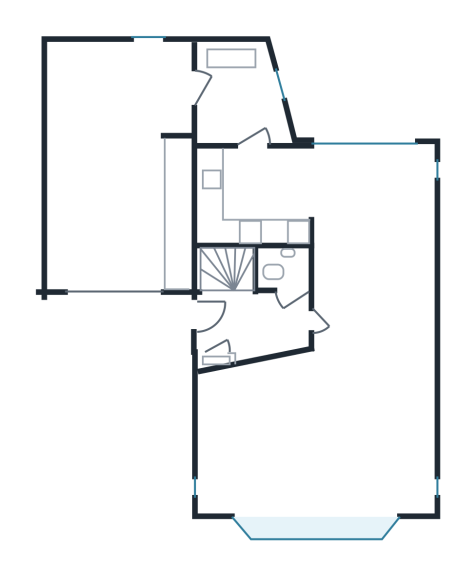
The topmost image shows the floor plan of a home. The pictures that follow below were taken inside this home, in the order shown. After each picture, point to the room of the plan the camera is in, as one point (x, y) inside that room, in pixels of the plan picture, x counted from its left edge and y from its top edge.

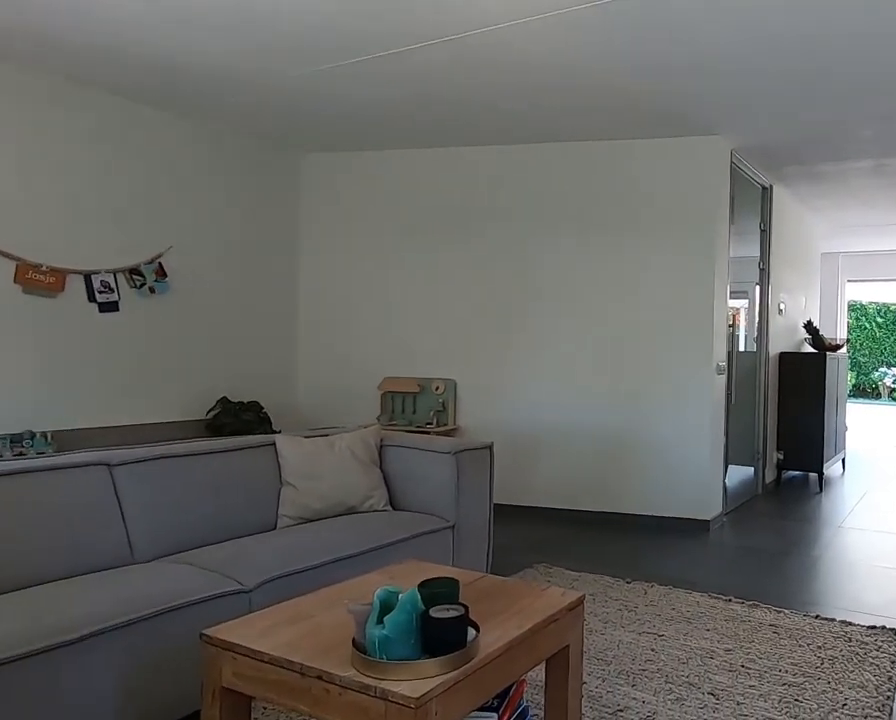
(318, 440)
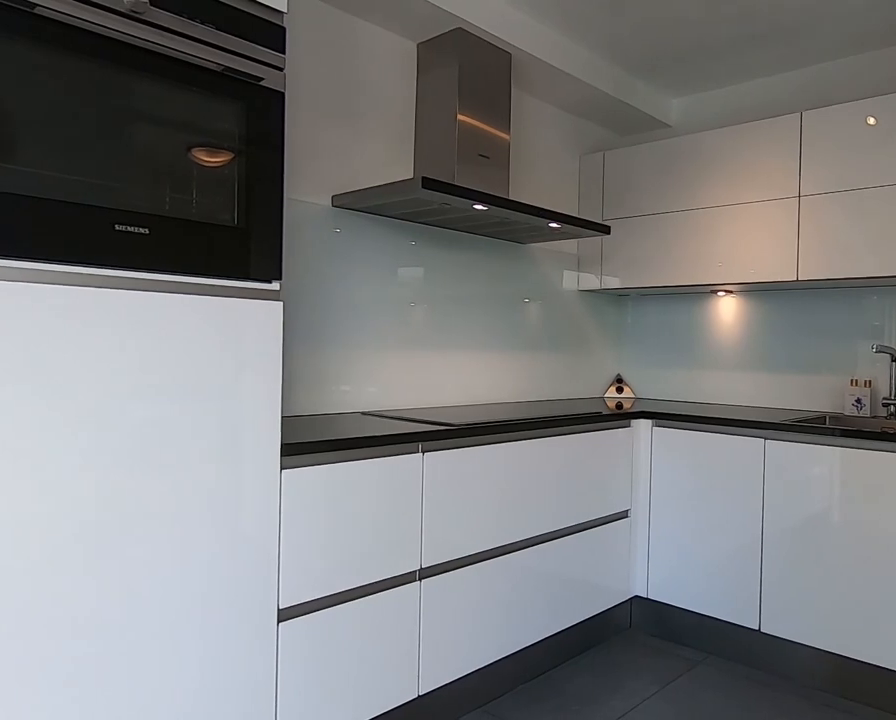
(267, 182)
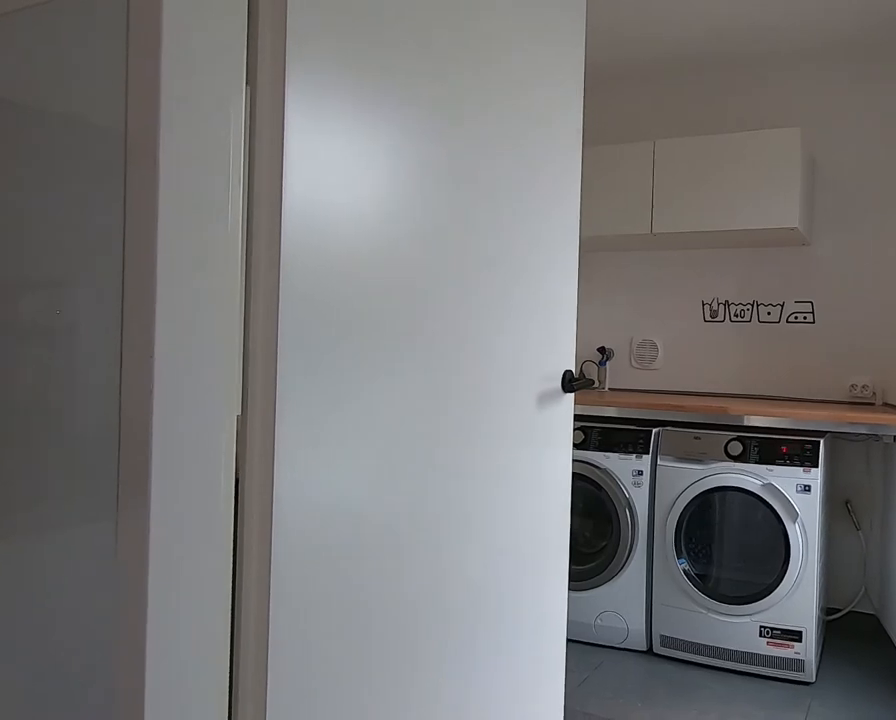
(267, 182)
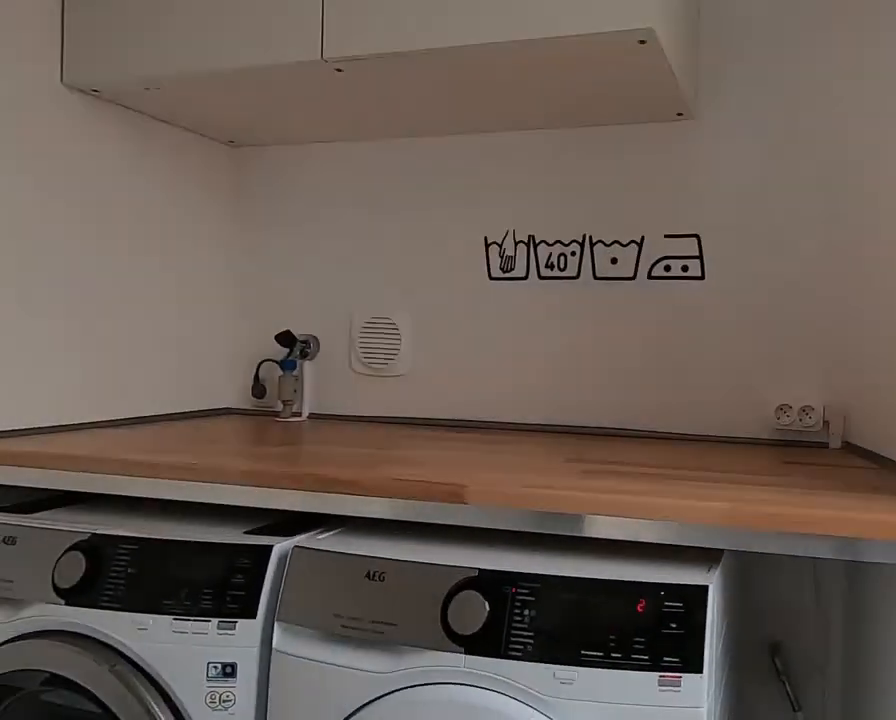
(237, 95)
